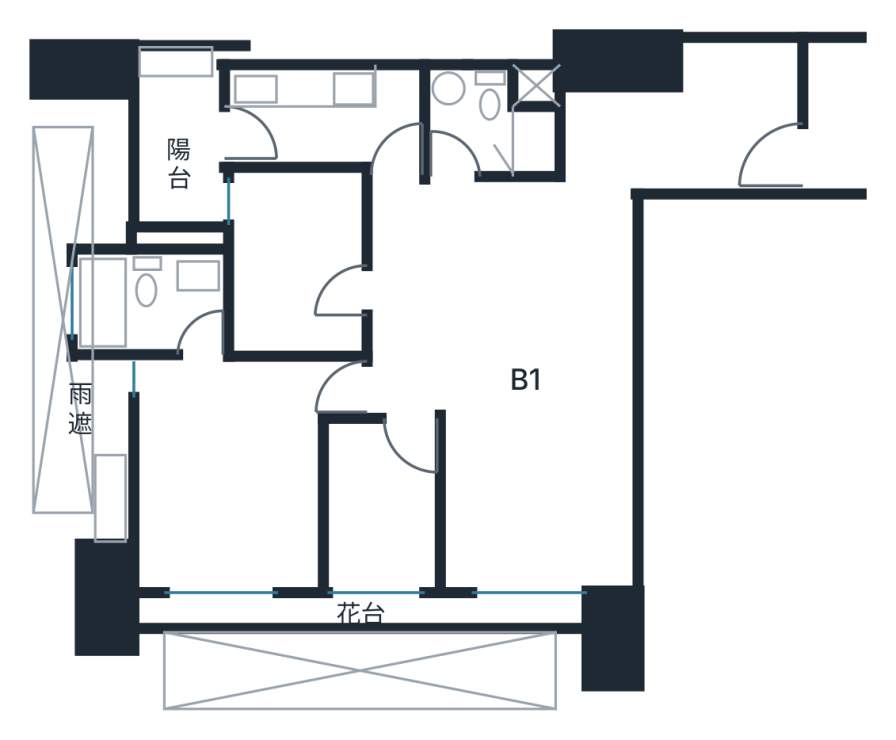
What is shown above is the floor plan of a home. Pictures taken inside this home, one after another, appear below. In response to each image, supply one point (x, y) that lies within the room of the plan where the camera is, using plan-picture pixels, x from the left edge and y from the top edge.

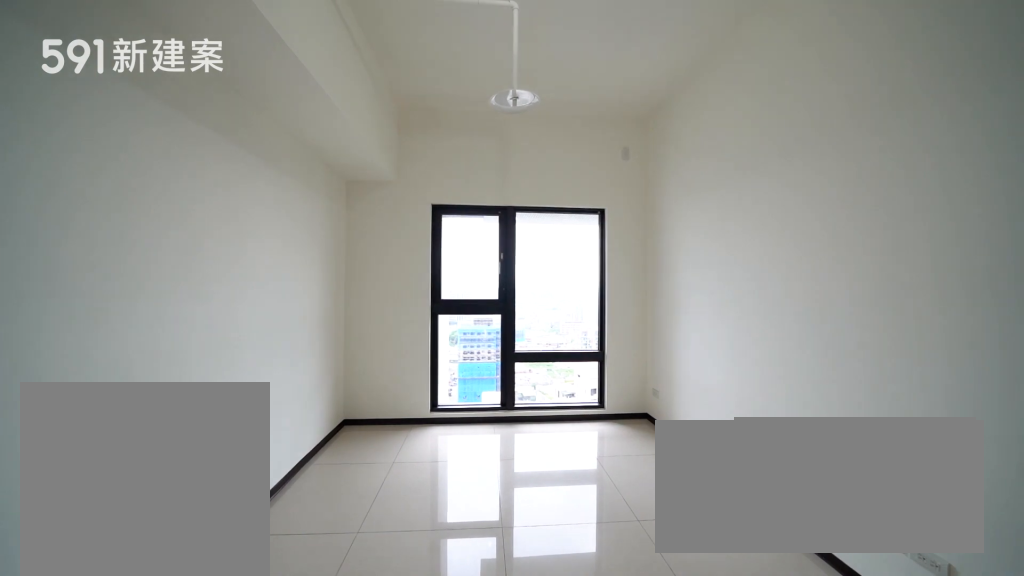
(538, 499)
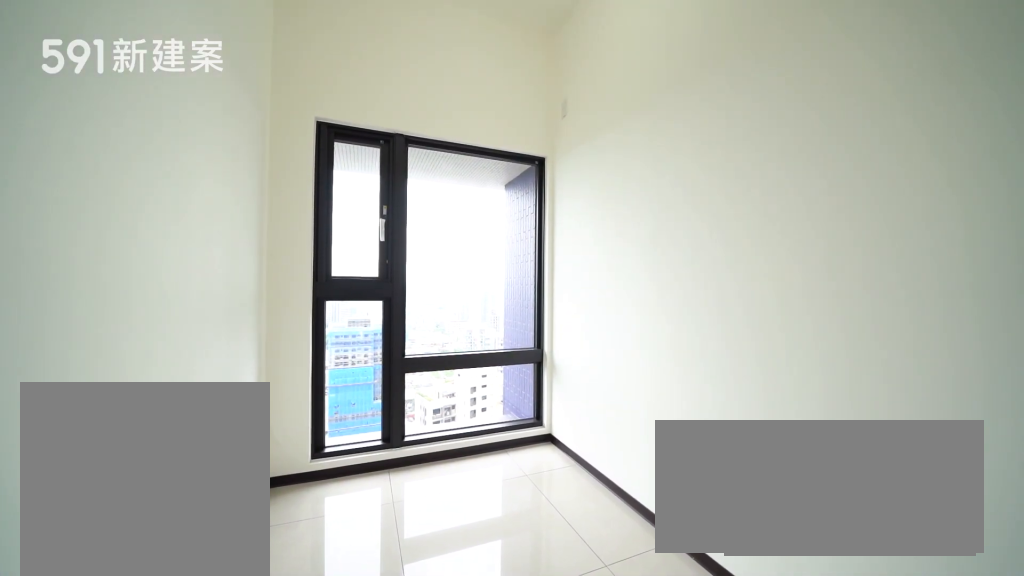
(379, 507)
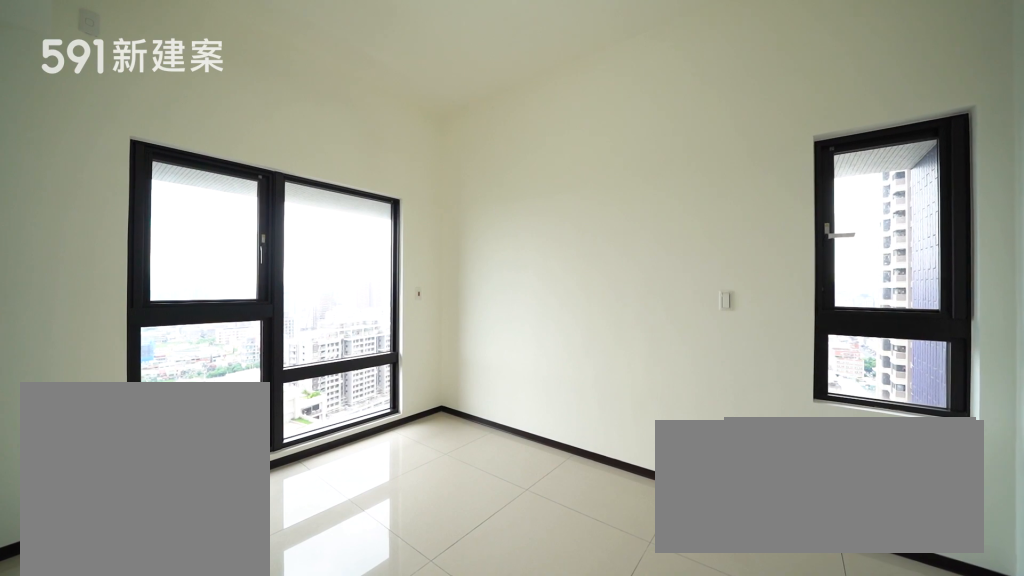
(233, 471)
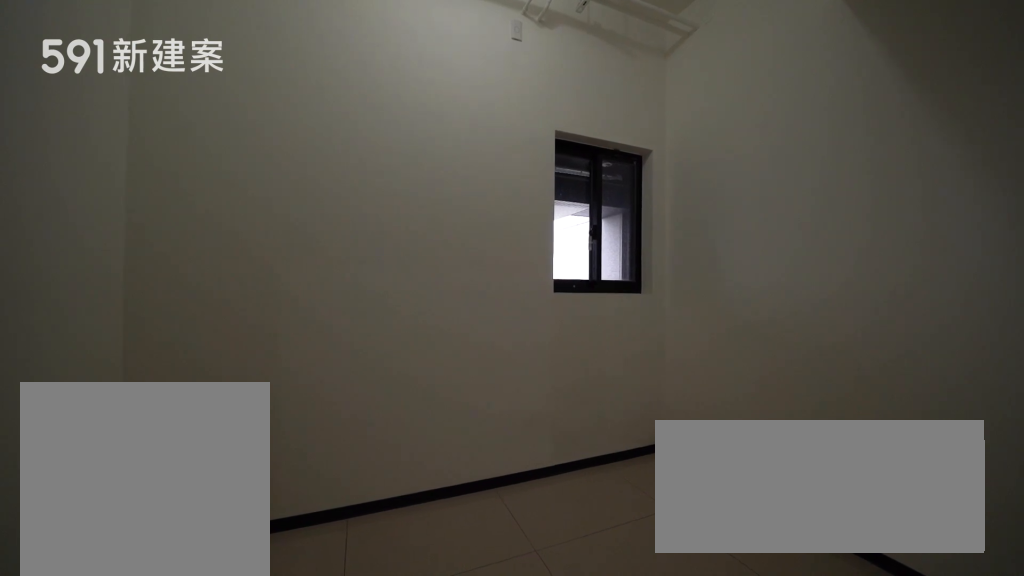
(296, 259)
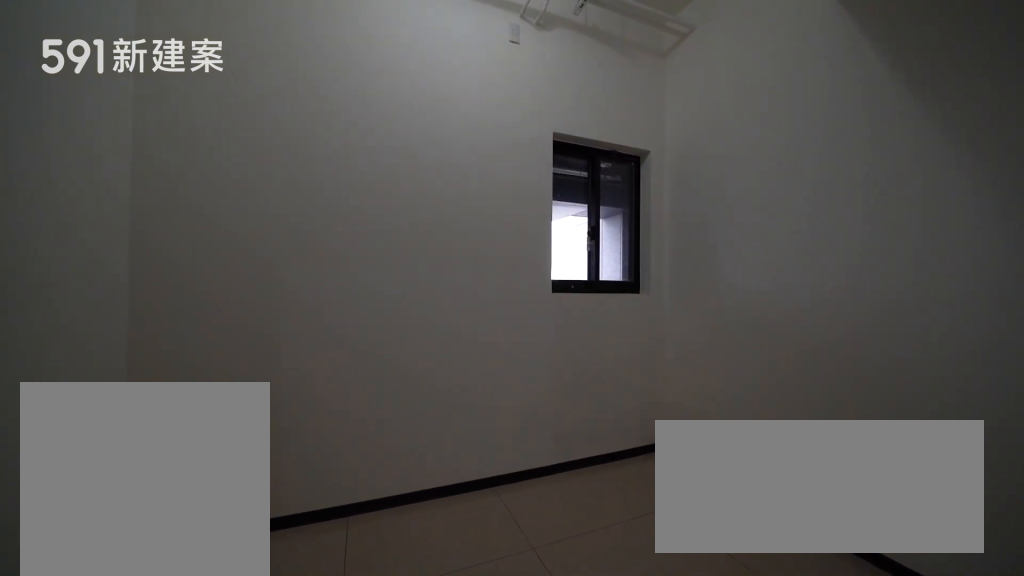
(296, 259)
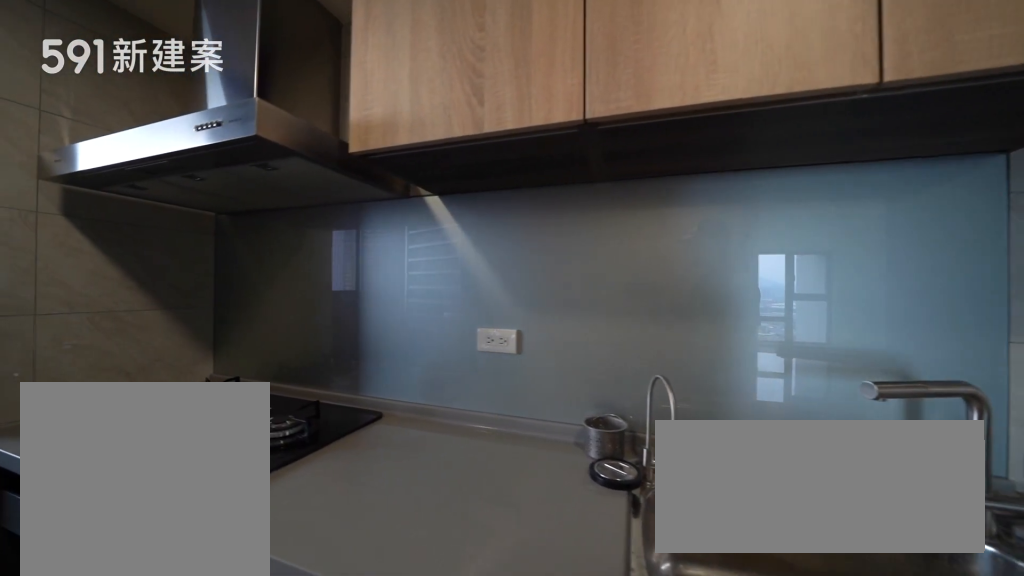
(325, 115)
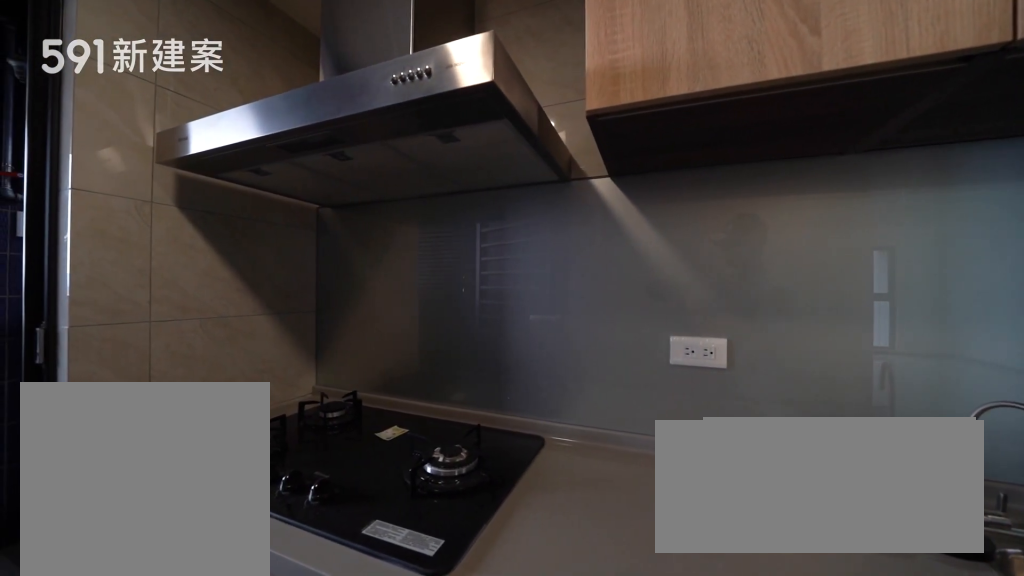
(325, 115)
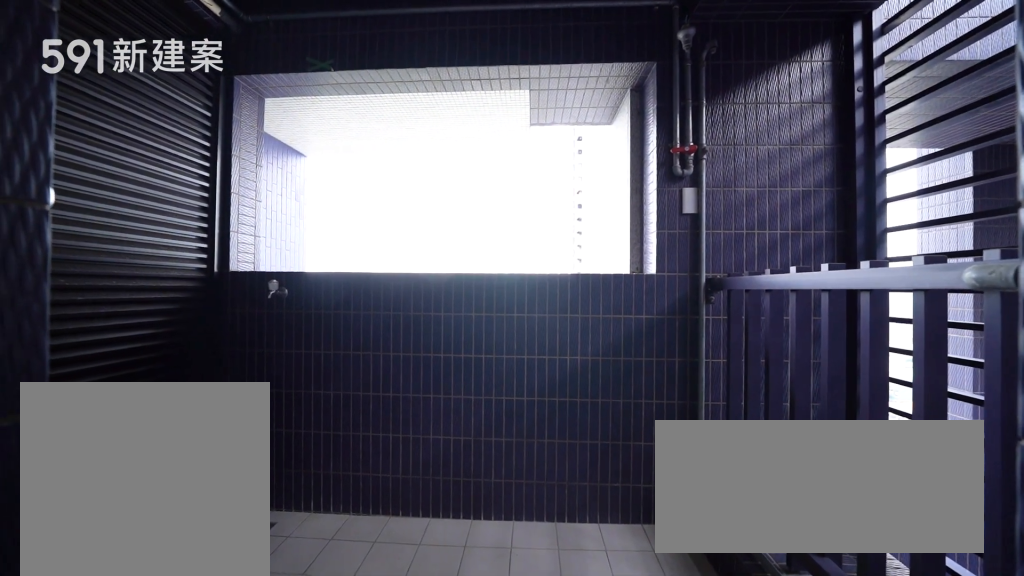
(175, 163)
